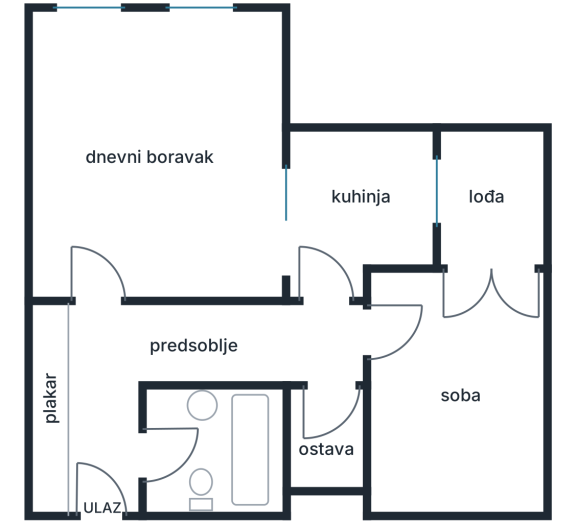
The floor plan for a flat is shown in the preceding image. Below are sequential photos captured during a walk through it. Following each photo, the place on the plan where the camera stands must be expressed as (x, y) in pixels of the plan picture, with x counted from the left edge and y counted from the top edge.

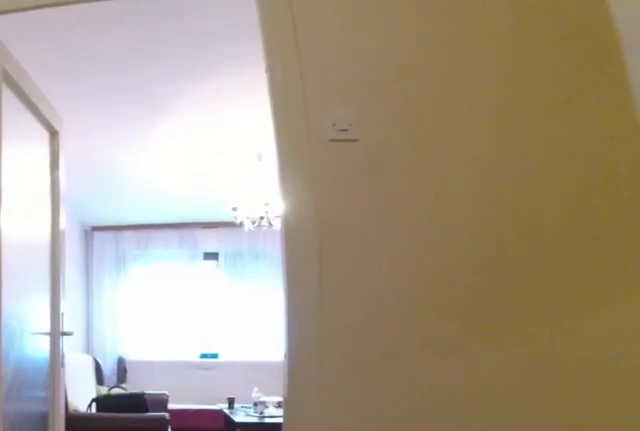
(98, 438)
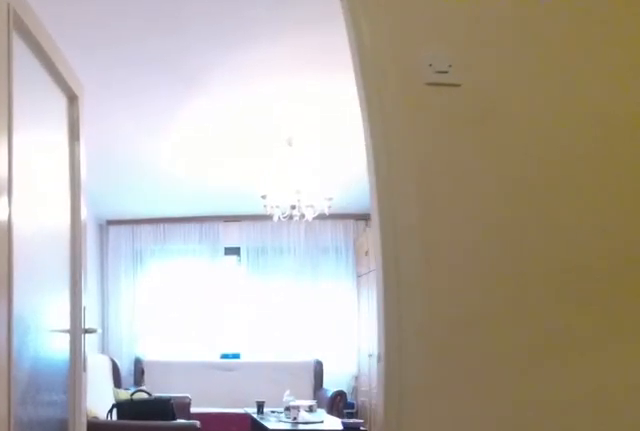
(98, 402)
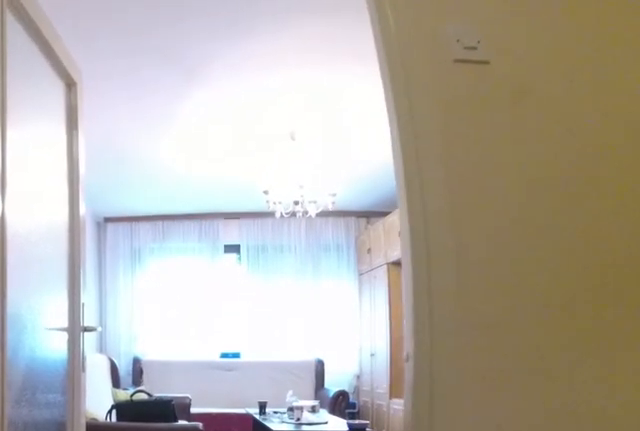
(98, 391)
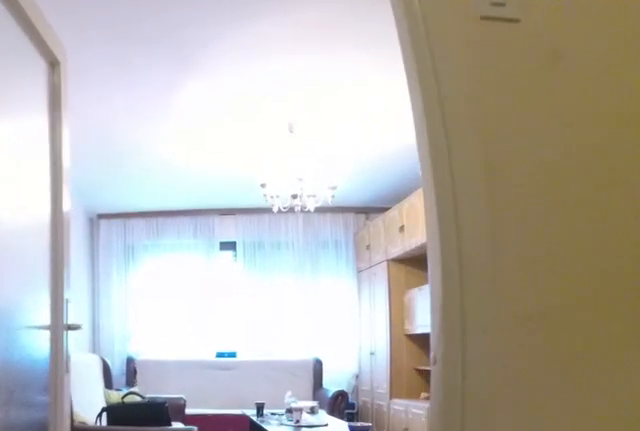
(98, 379)
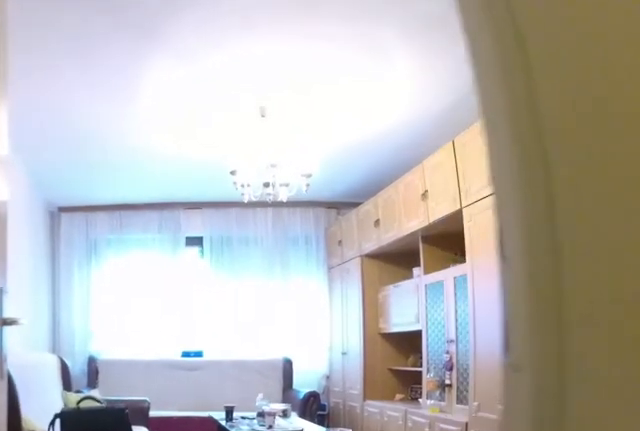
(98, 355)
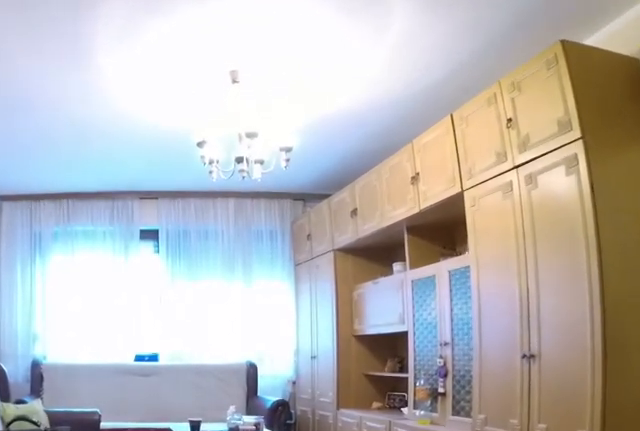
(98, 311)
